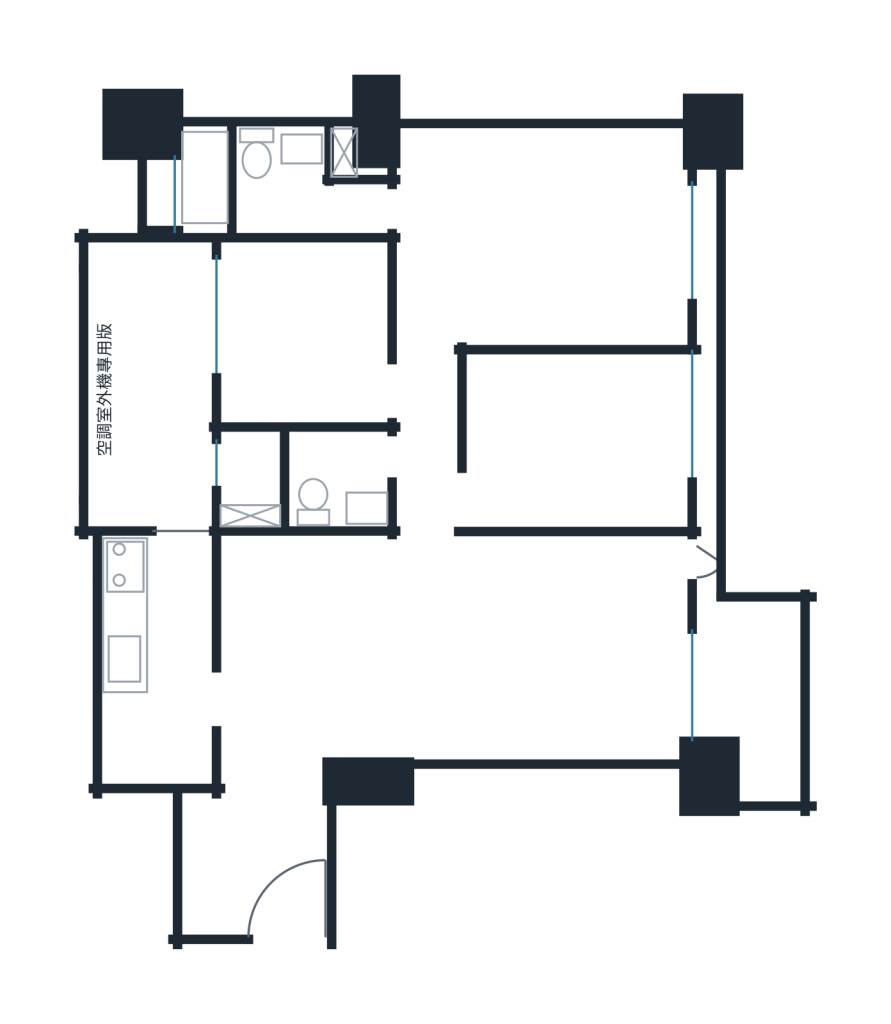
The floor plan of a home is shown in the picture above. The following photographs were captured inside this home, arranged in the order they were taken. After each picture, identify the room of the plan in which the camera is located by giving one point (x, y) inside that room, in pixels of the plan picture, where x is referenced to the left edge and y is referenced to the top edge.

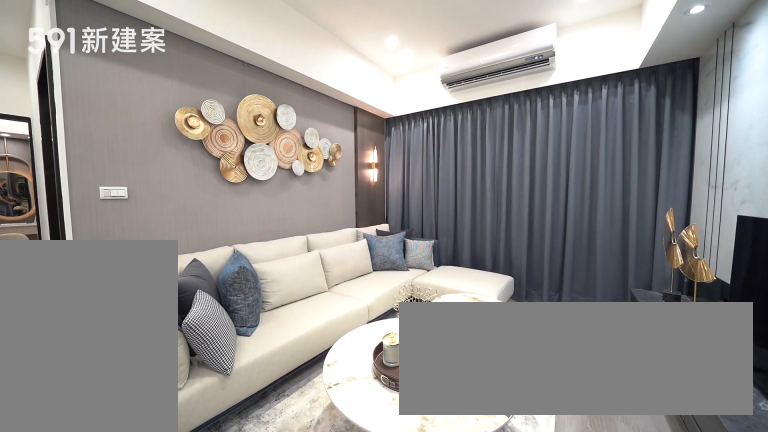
(583, 646)
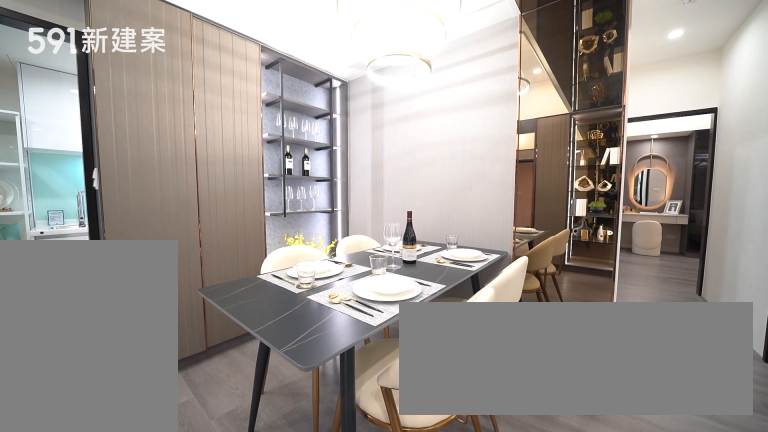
(331, 618)
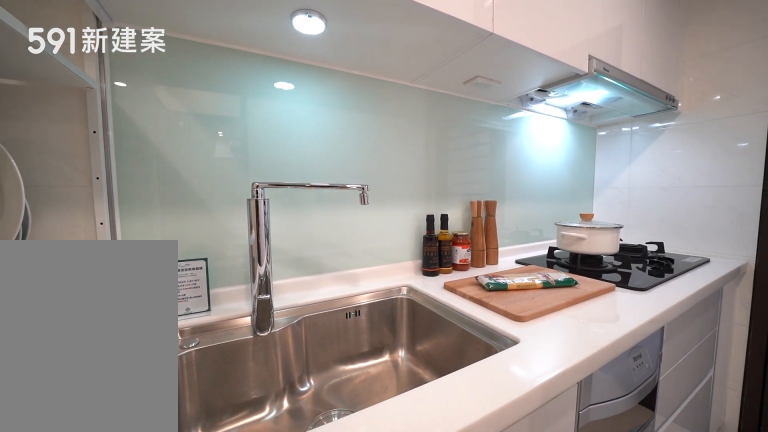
(157, 659)
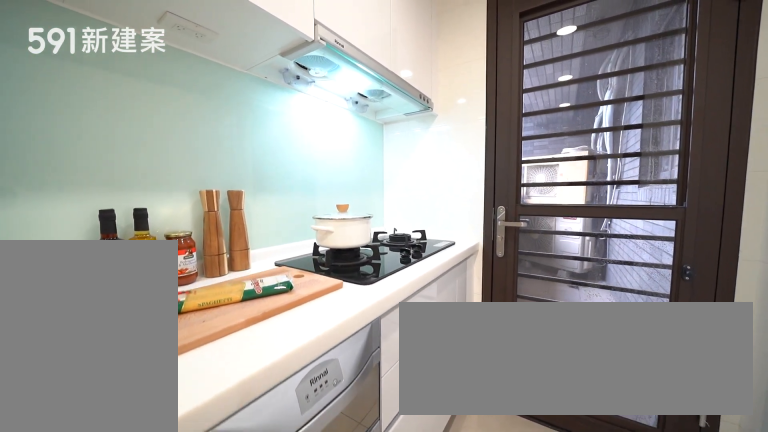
(157, 659)
